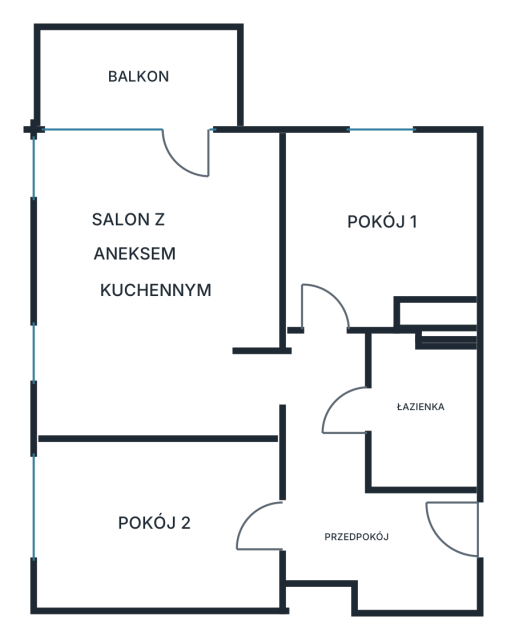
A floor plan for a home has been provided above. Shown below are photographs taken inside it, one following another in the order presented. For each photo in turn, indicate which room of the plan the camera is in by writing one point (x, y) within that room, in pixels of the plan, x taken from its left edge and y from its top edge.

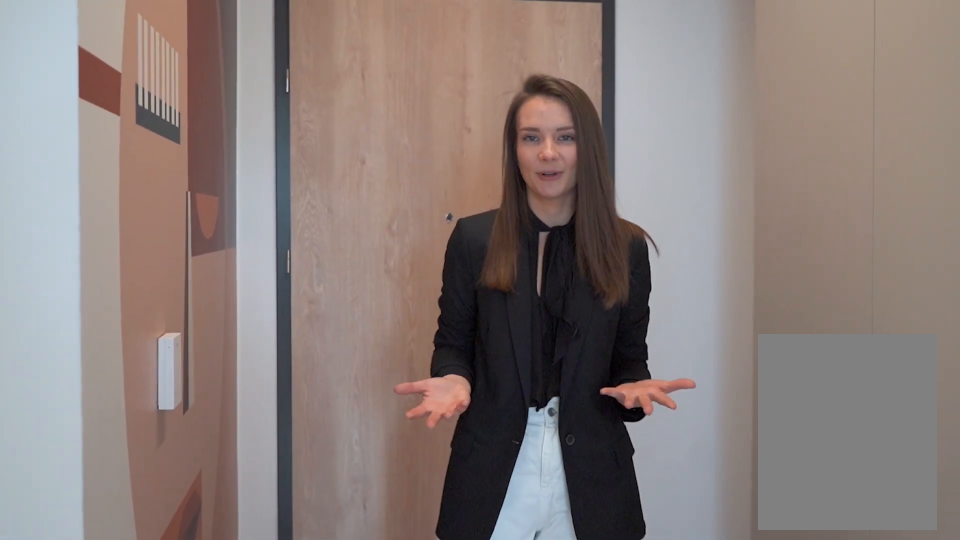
(358, 496)
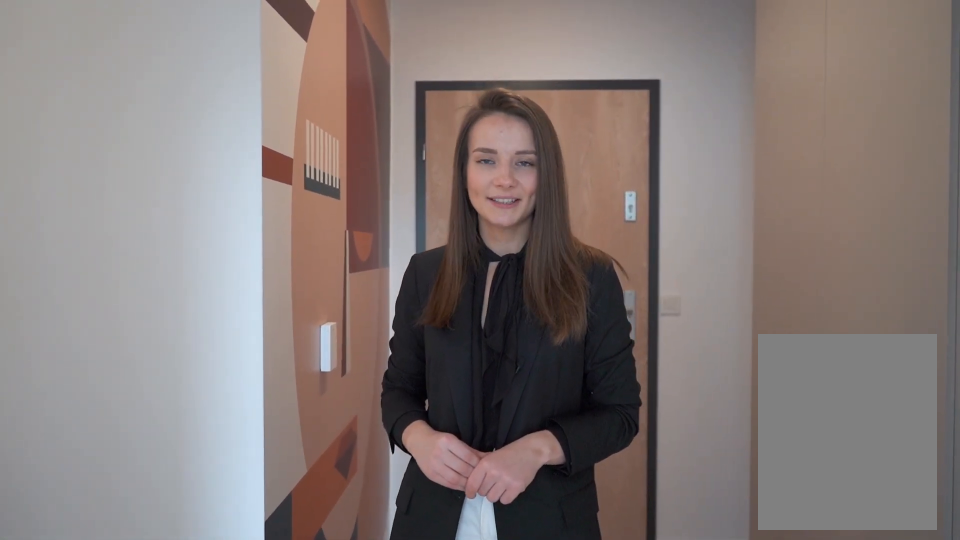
(358, 495)
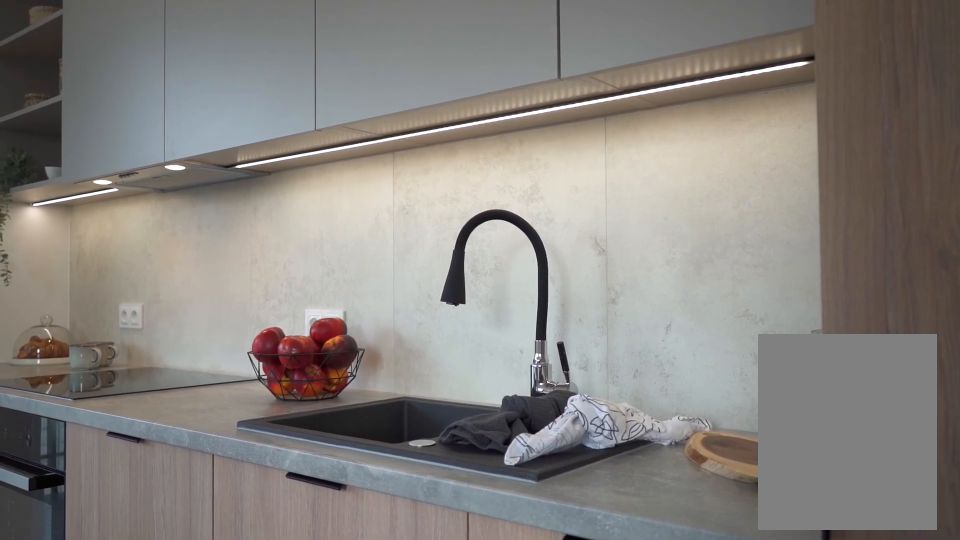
(157, 285)
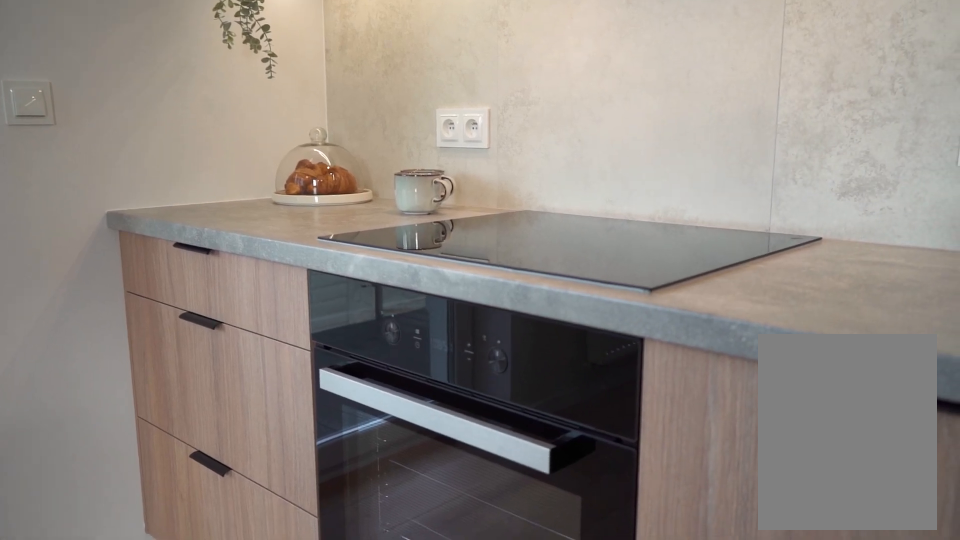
(161, 285)
